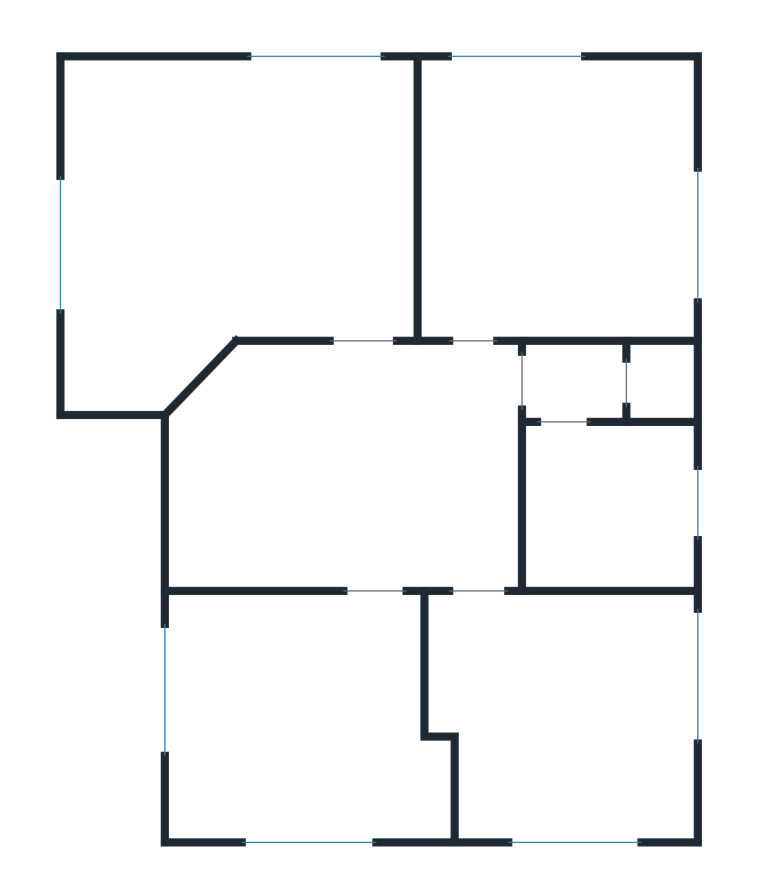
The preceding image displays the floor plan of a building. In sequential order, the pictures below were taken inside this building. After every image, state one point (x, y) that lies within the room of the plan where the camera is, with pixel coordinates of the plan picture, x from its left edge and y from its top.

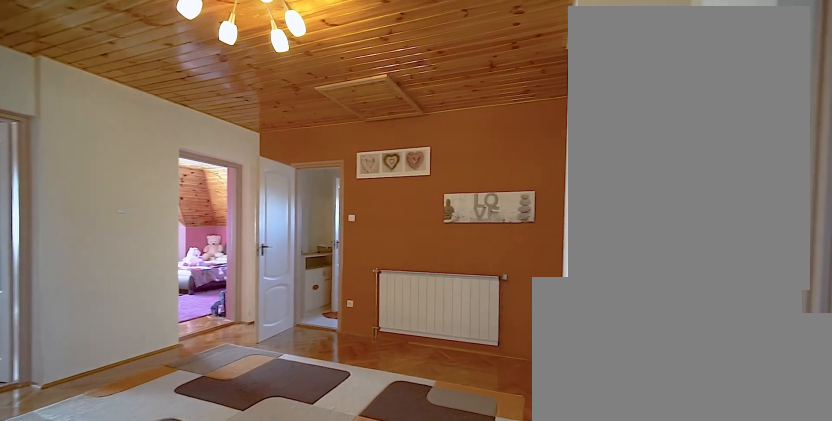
(423, 458)
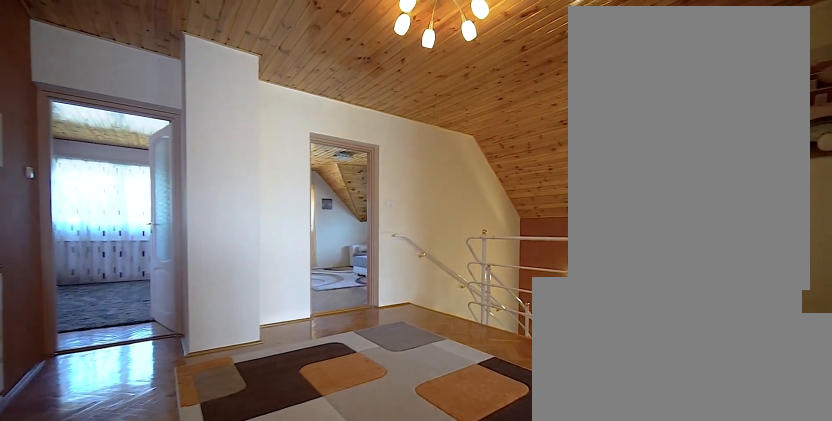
(424, 458)
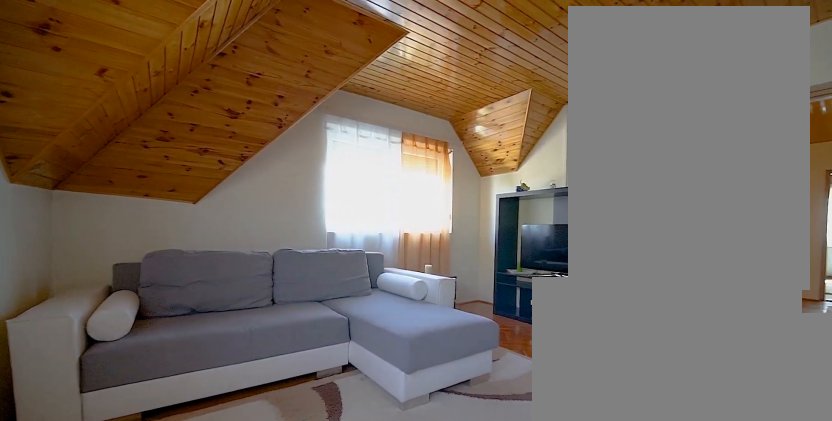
(299, 728)
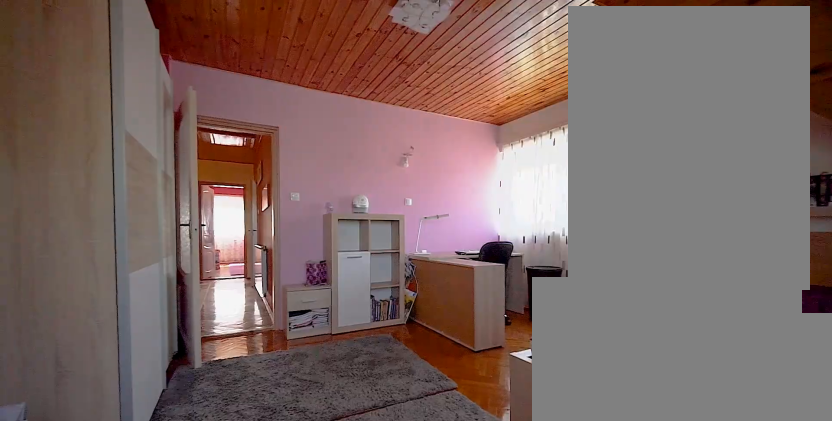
(575, 728)
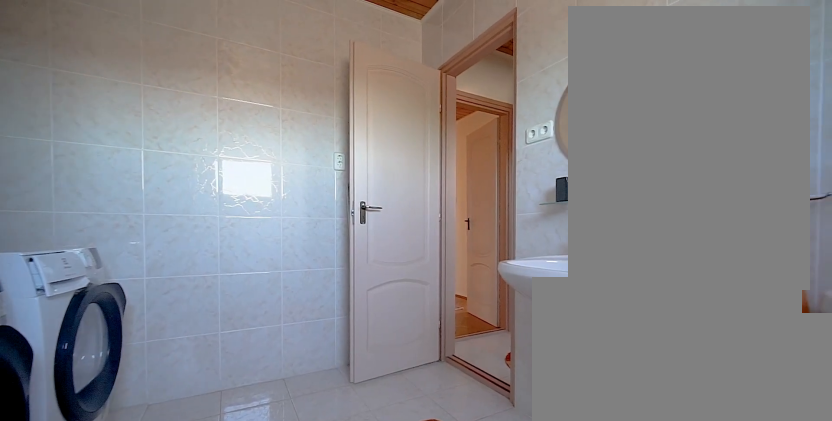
(609, 511)
